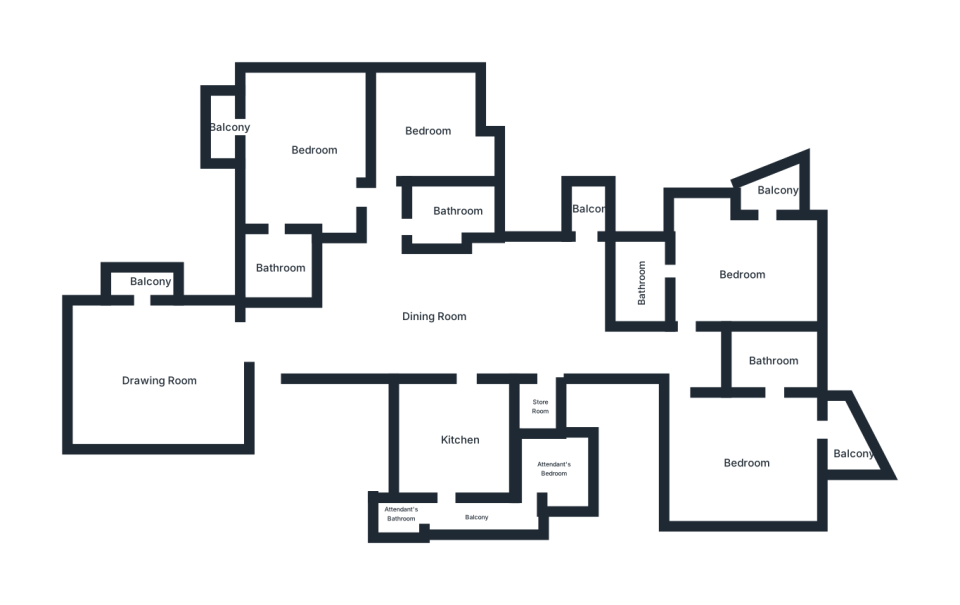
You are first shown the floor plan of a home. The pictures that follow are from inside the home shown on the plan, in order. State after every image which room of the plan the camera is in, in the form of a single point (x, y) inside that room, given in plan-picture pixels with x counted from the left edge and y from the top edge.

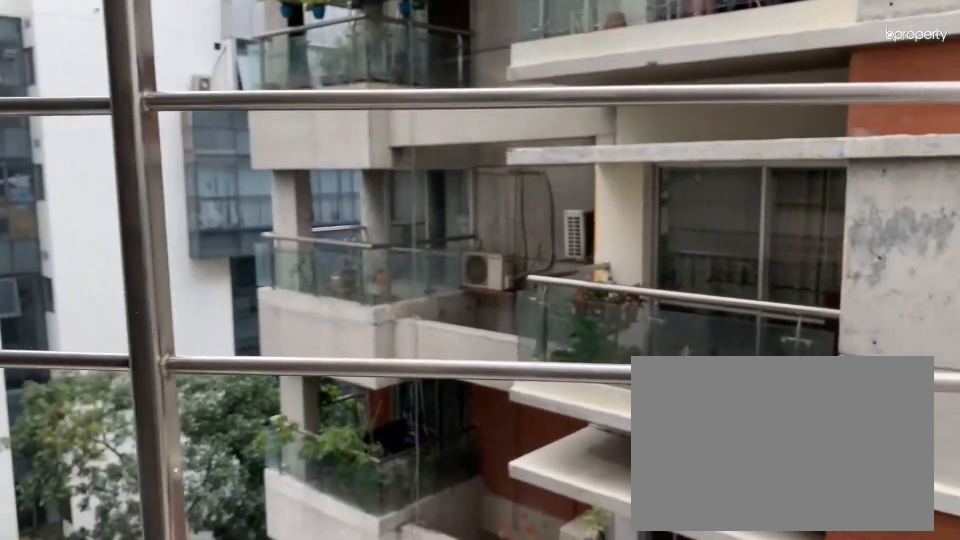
(851, 452)
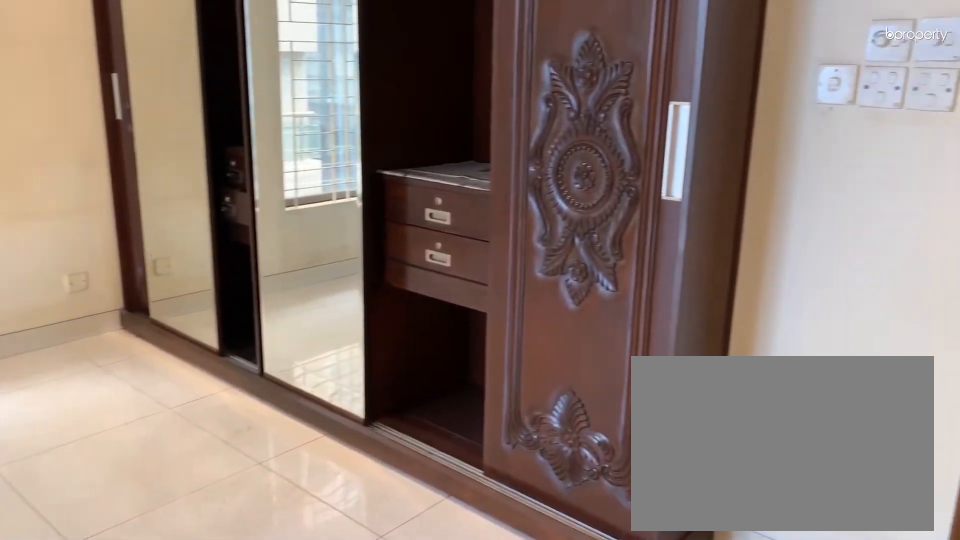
(744, 268)
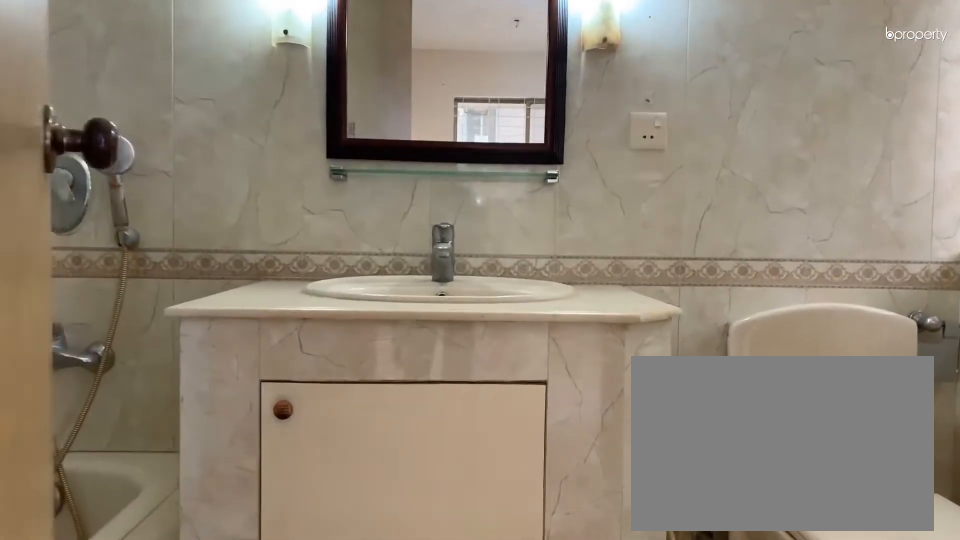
(642, 283)
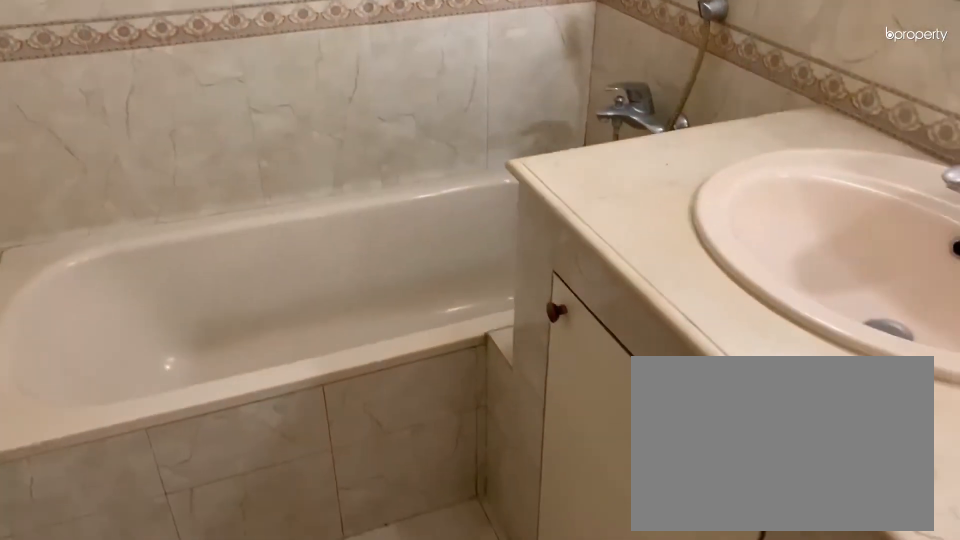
(642, 283)
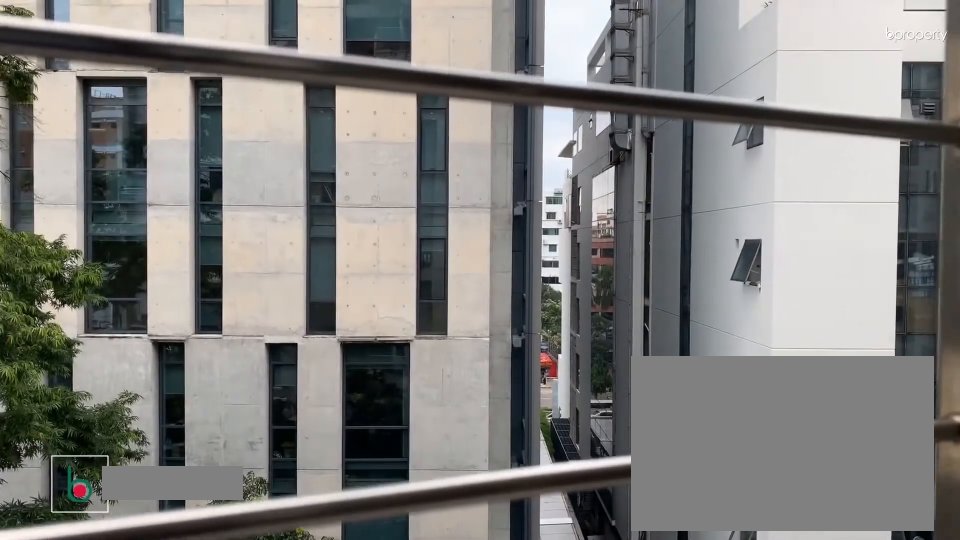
(782, 191)
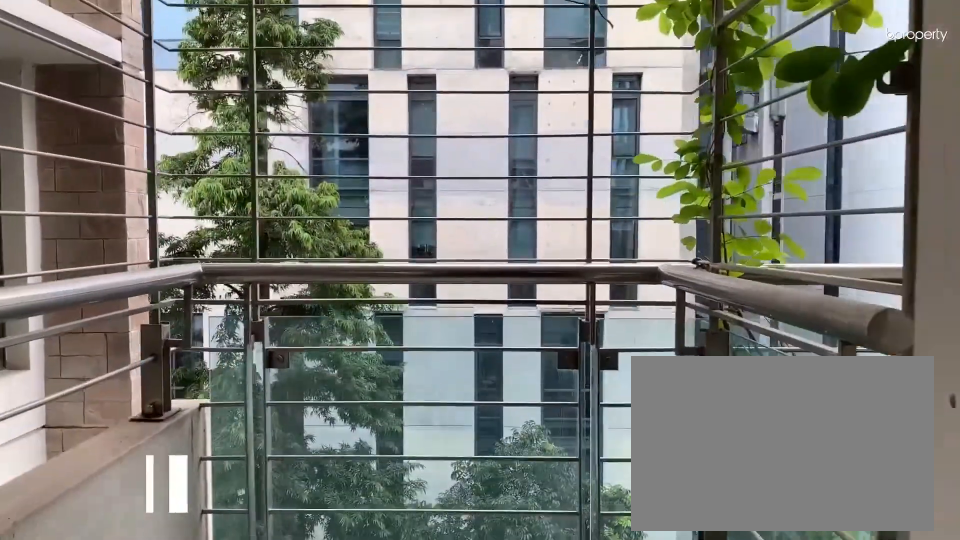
(589, 210)
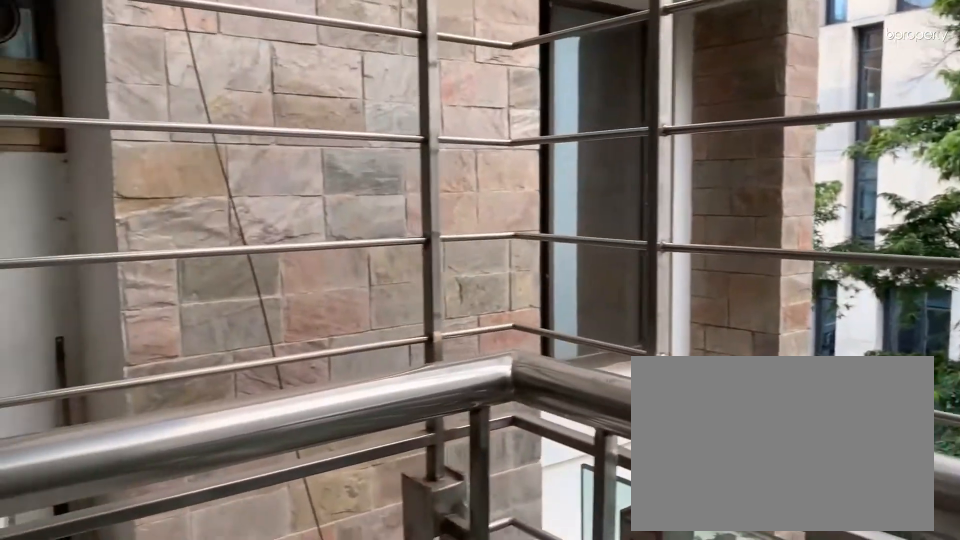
(589, 210)
